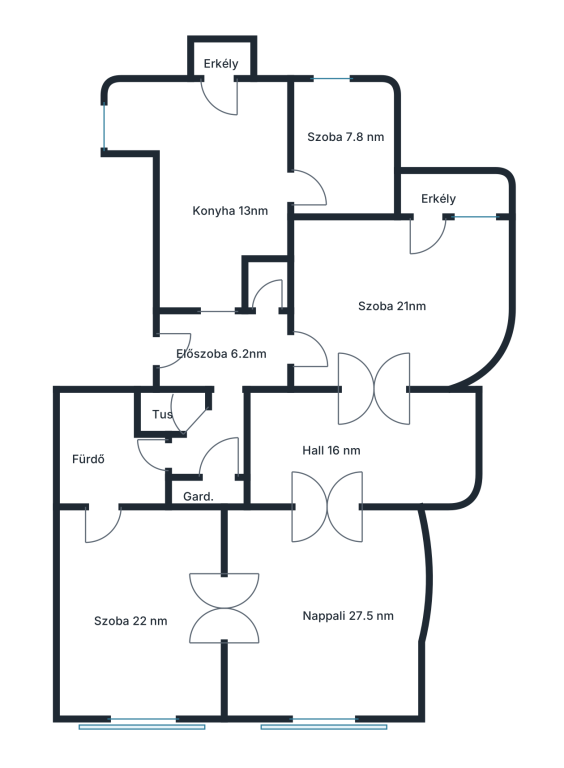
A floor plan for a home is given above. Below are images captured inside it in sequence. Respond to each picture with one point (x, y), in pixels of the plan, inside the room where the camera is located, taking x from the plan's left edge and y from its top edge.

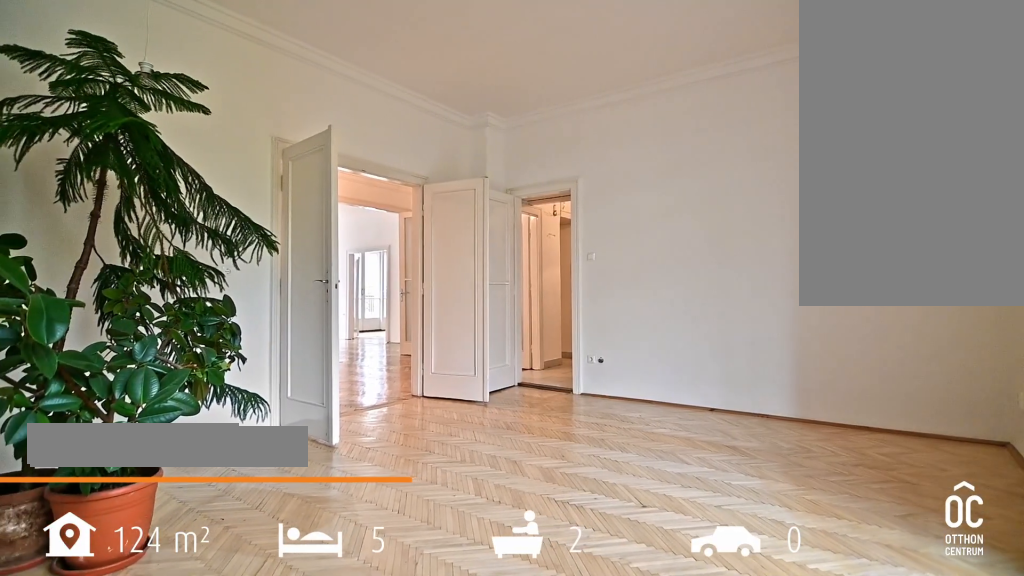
(389, 301)
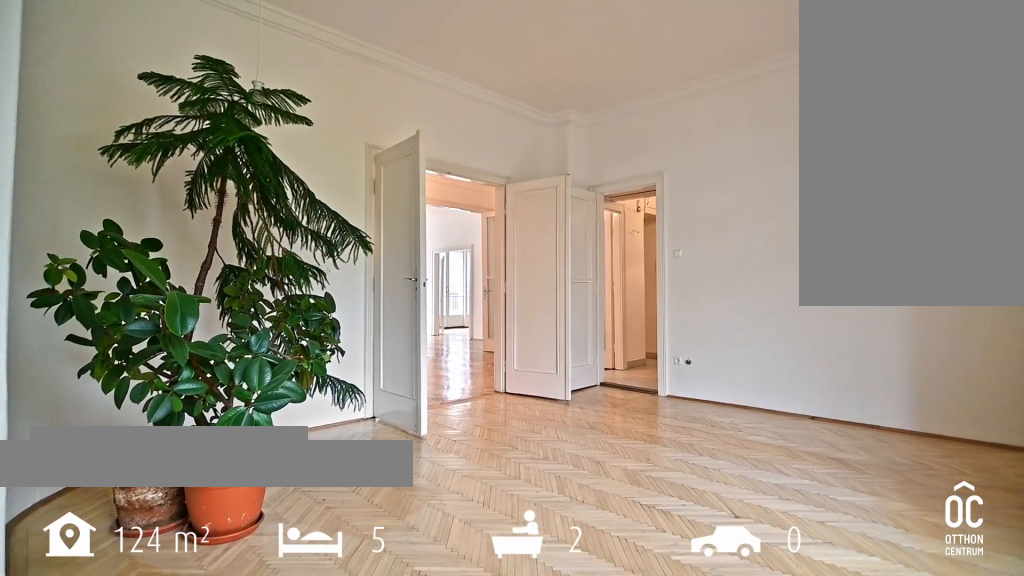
(389, 301)
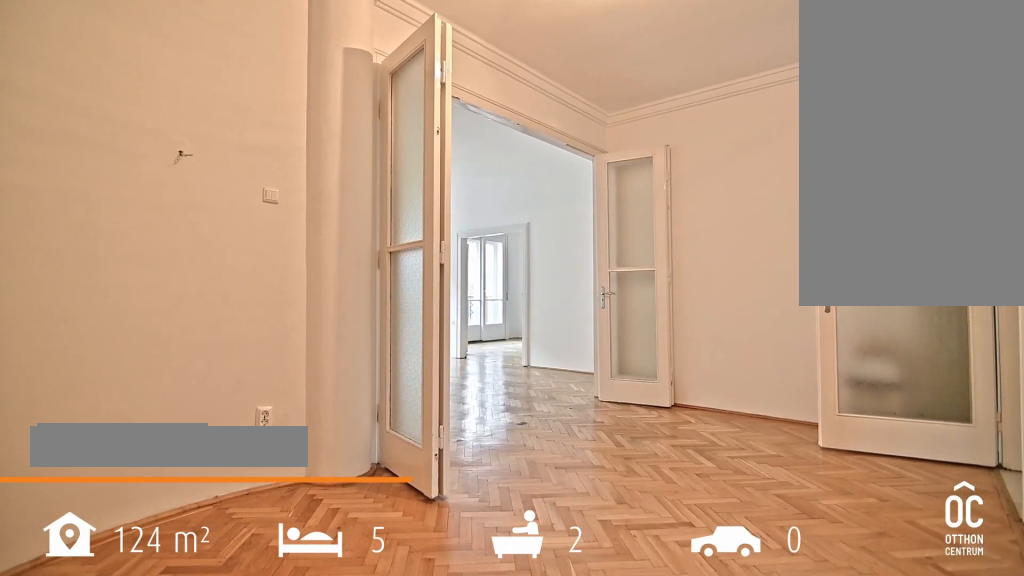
(345, 453)
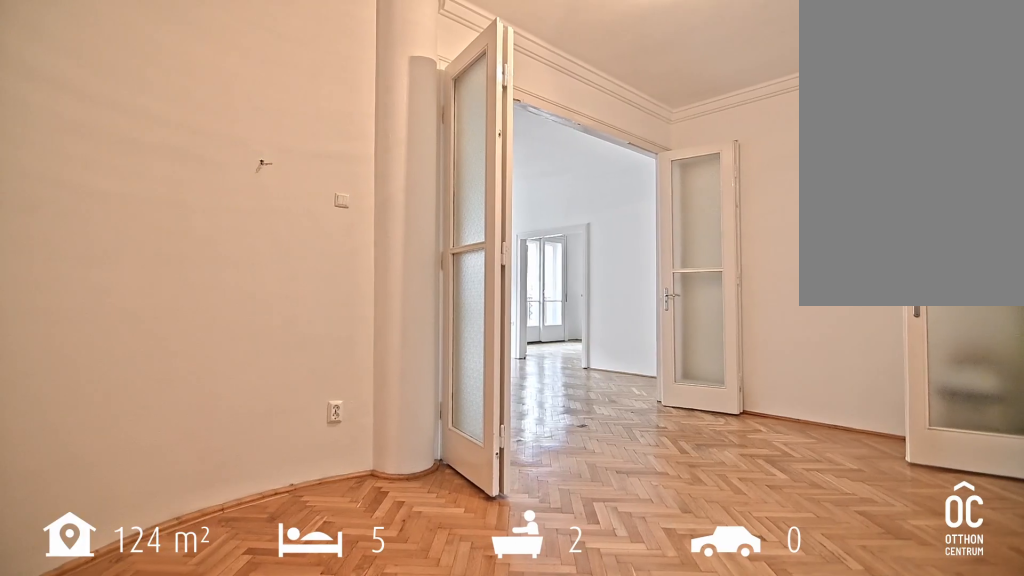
(345, 453)
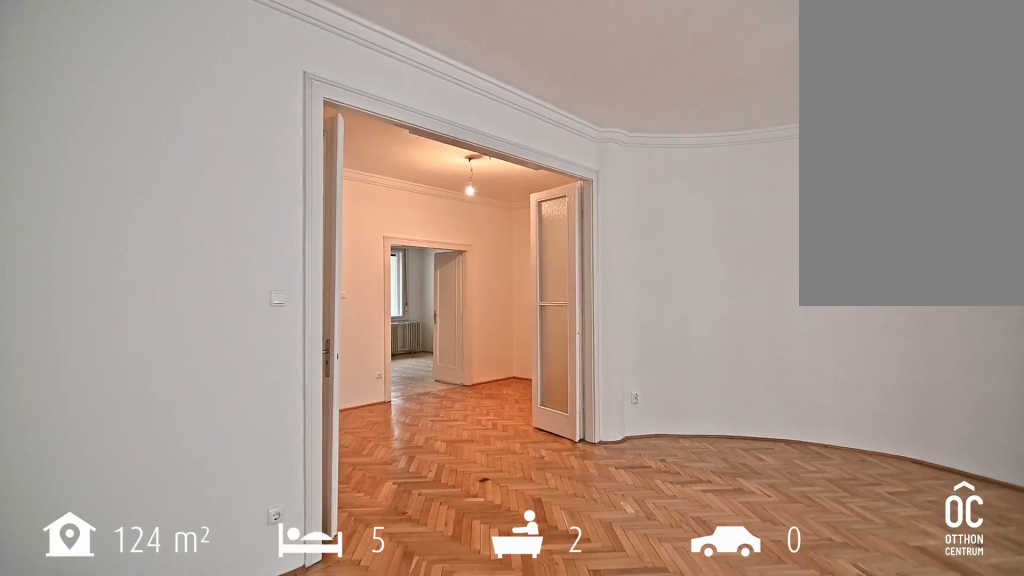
(323, 610)
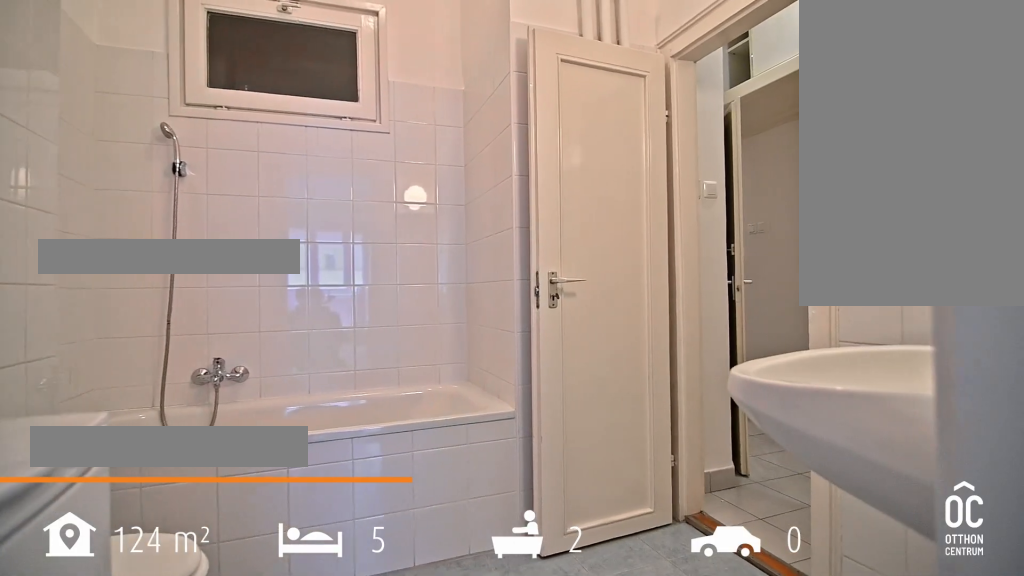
(106, 455)
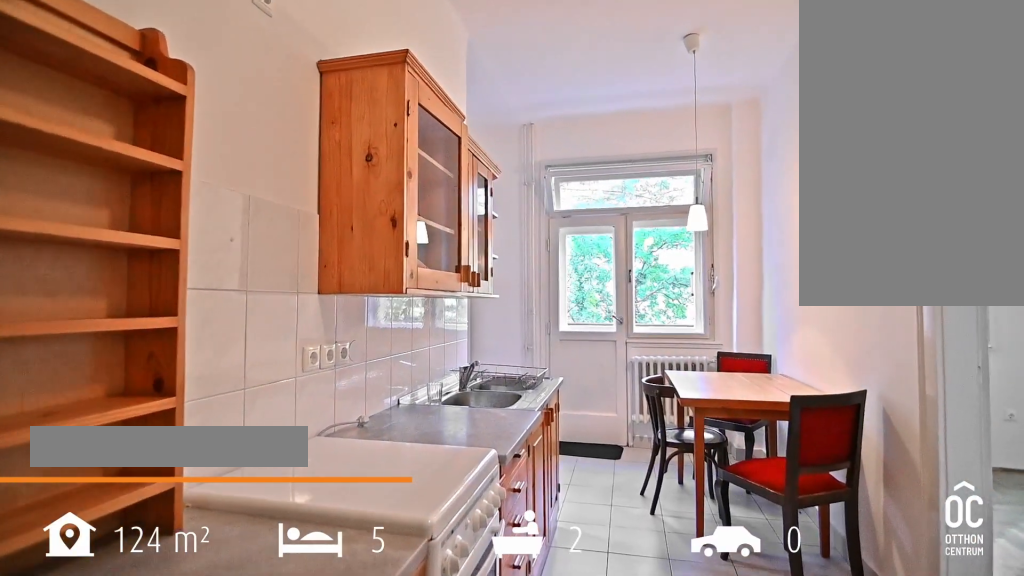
(228, 202)
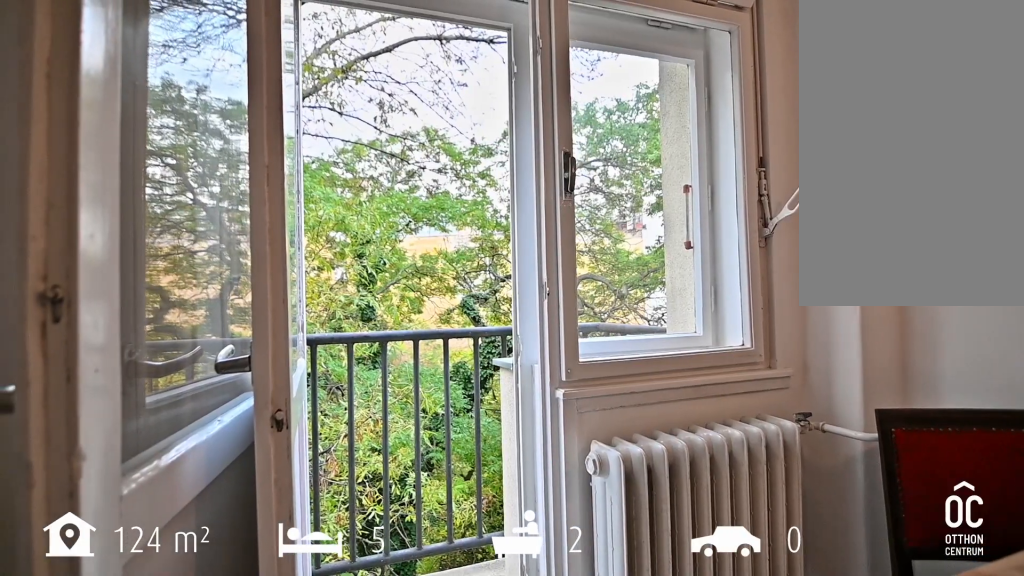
(228, 202)
